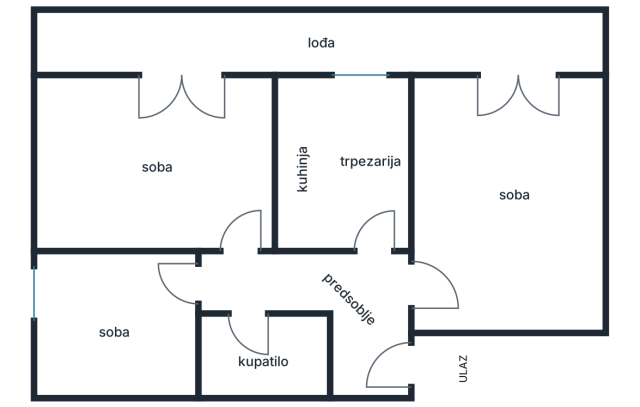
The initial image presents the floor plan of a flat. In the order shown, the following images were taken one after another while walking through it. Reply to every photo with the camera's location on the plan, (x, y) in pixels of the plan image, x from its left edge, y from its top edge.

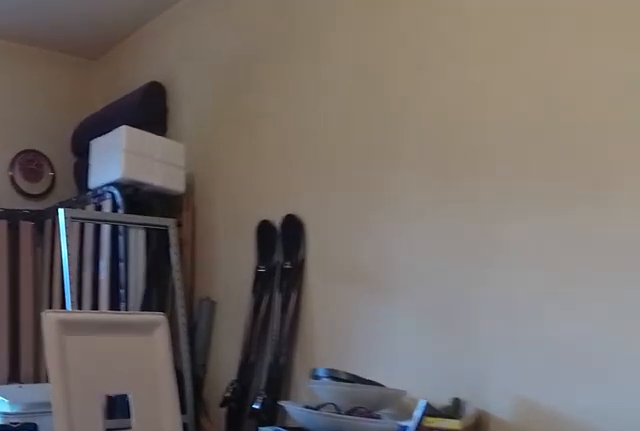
(474, 245)
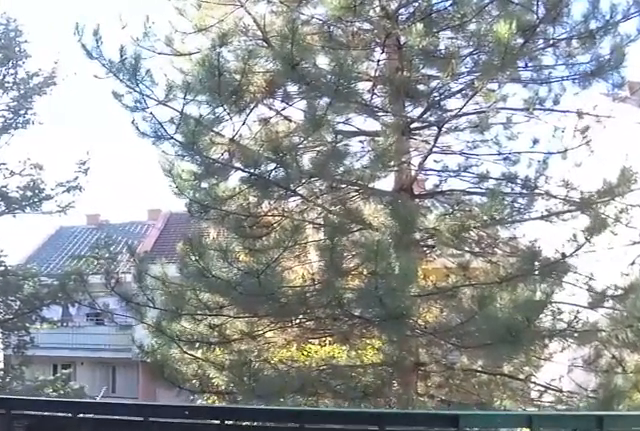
(519, 92)
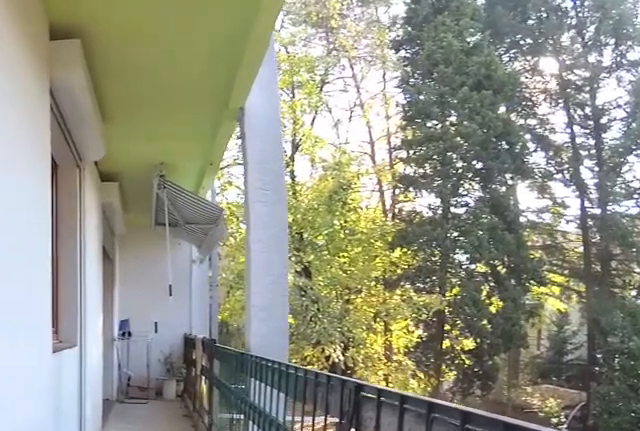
(535, 45)
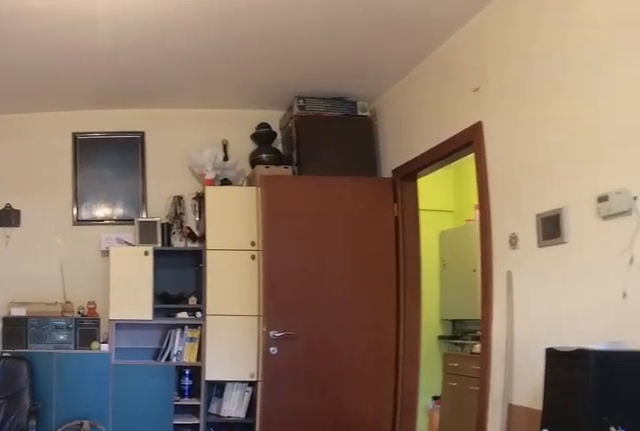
(518, 49)
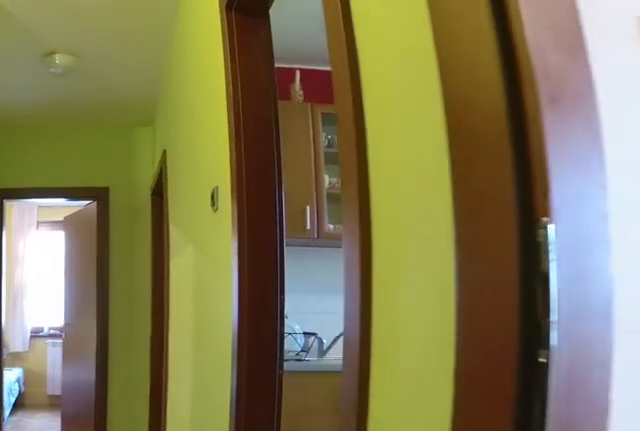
(467, 264)
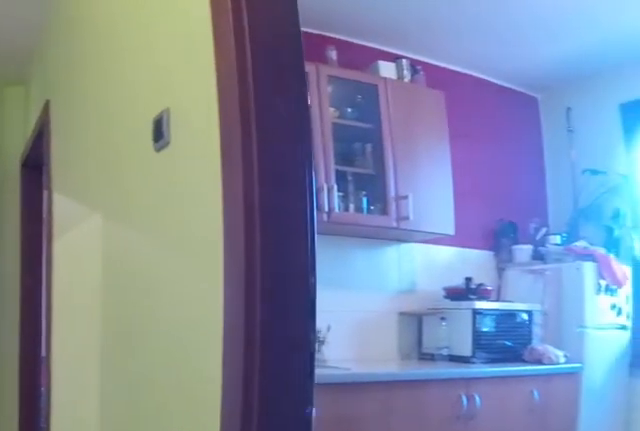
(408, 284)
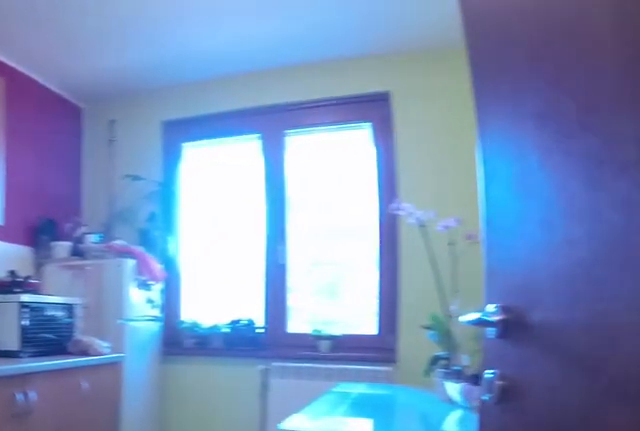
(402, 287)
